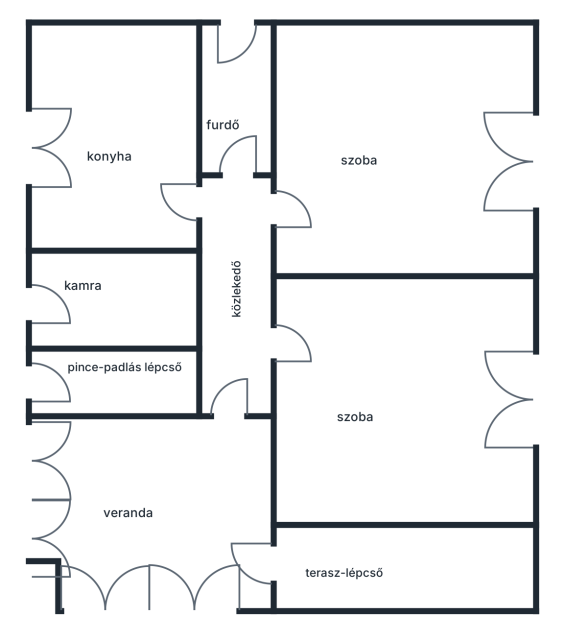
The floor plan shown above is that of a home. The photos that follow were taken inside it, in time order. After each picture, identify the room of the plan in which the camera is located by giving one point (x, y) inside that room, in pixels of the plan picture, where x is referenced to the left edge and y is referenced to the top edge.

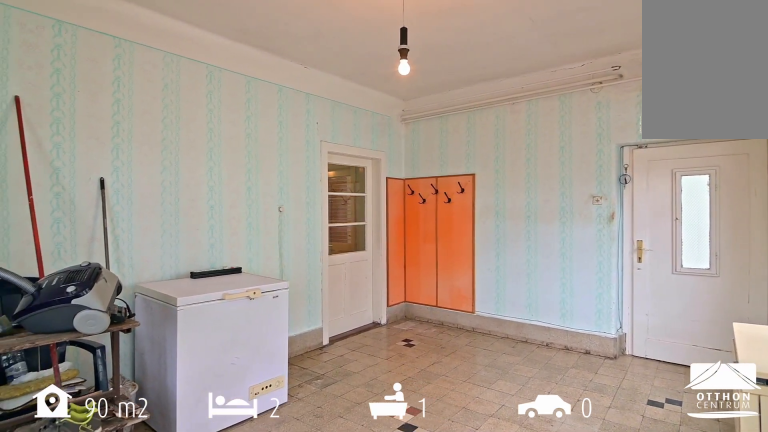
(194, 503)
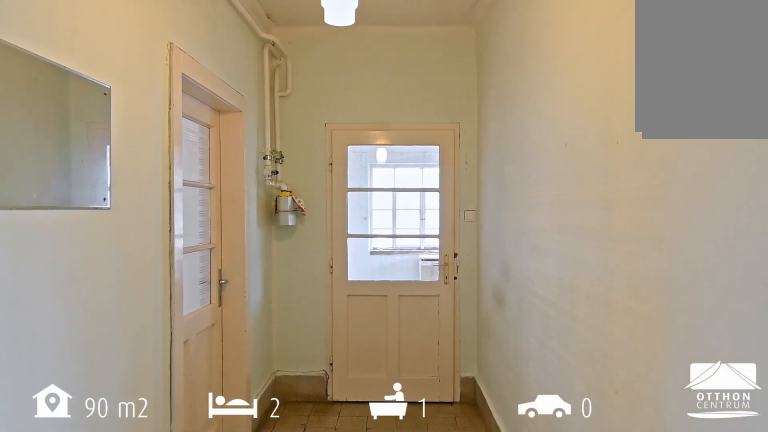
(231, 338)
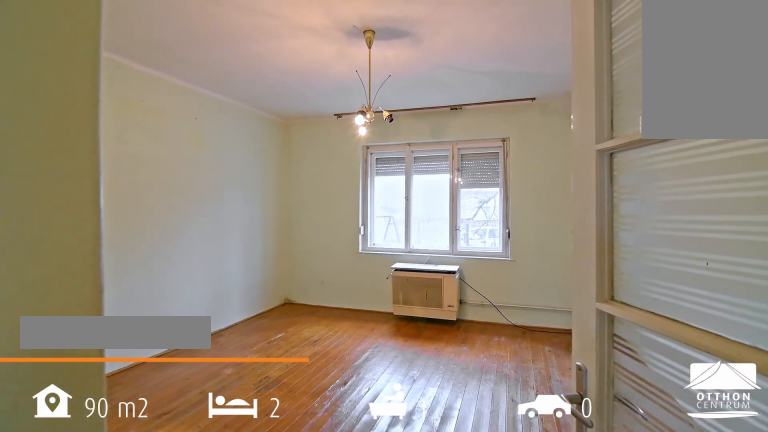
(405, 403)
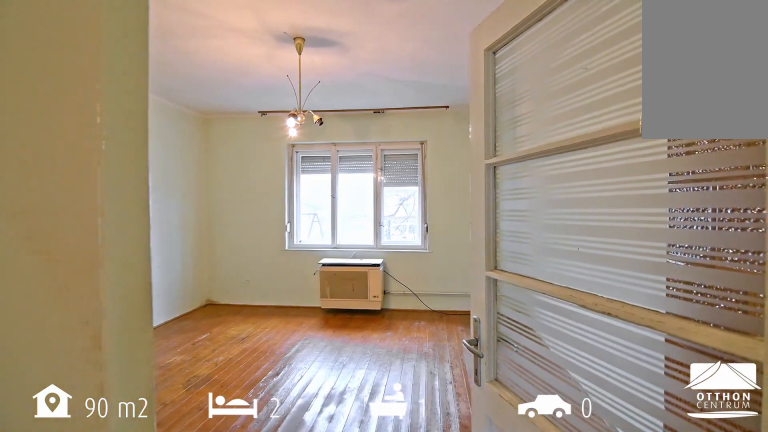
(405, 403)
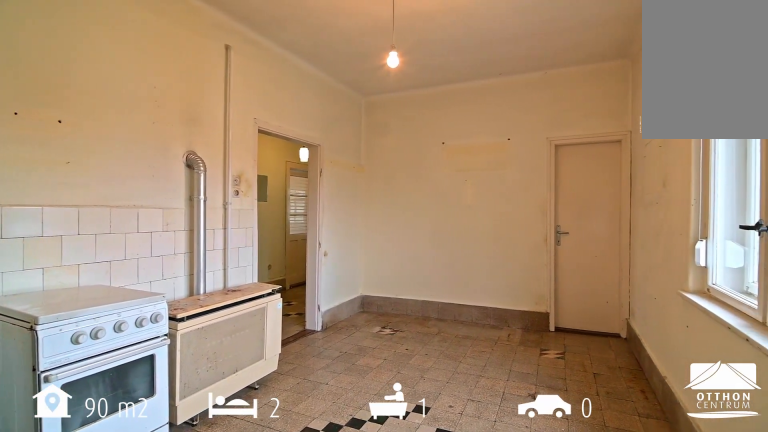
(130, 128)
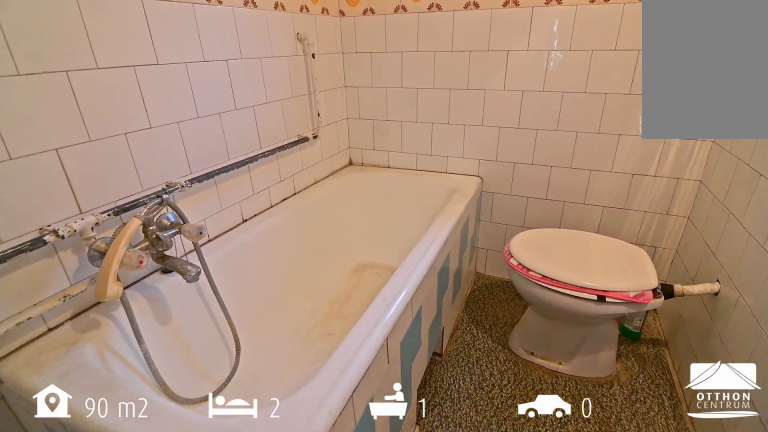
(240, 137)
